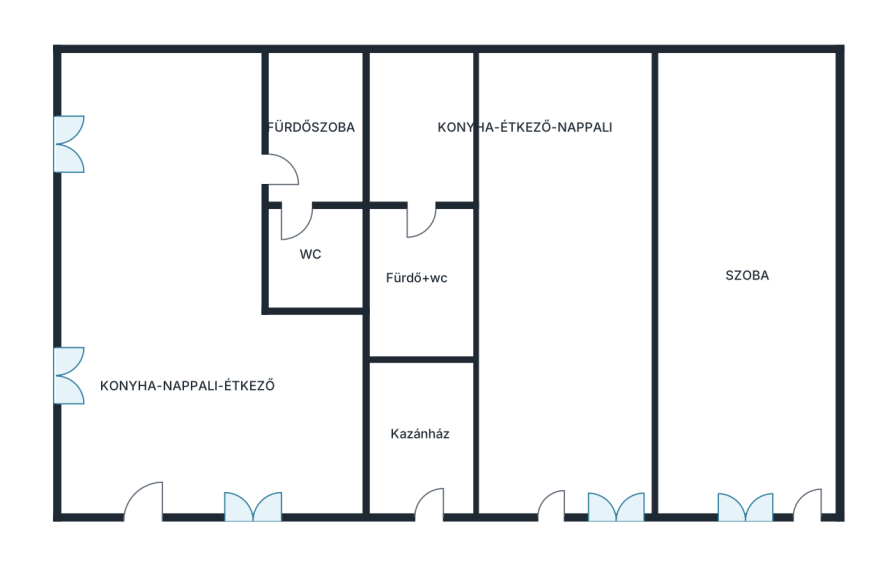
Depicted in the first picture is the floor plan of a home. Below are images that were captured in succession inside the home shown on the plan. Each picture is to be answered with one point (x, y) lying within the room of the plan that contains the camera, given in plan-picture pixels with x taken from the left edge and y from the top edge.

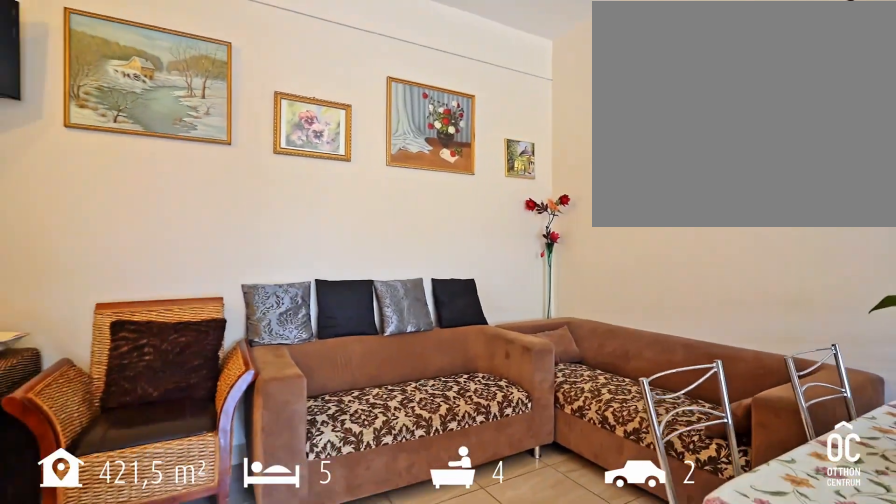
(558, 295)
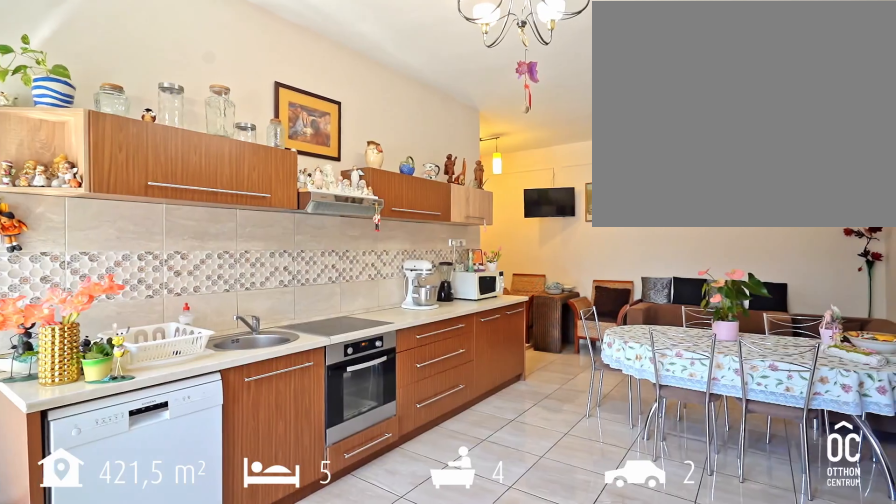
(558, 295)
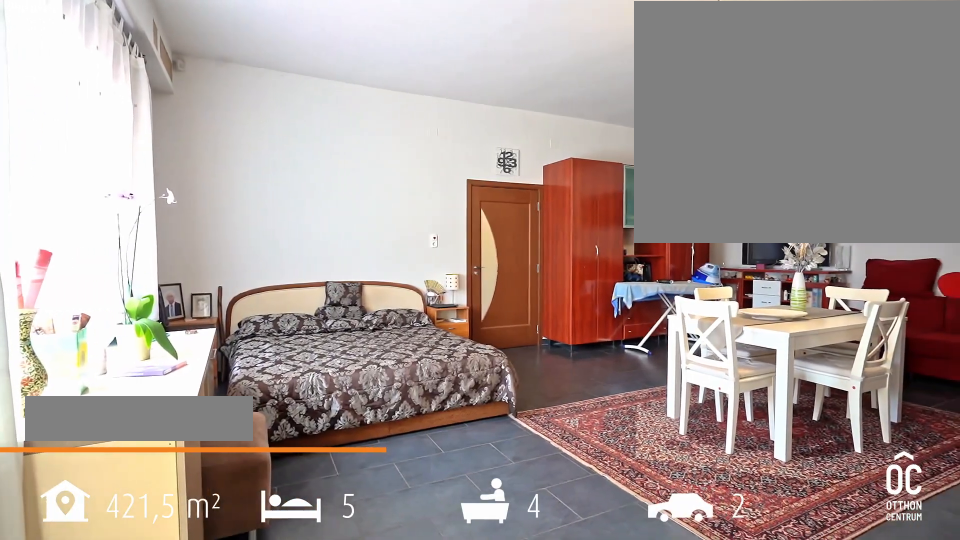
(742, 276)
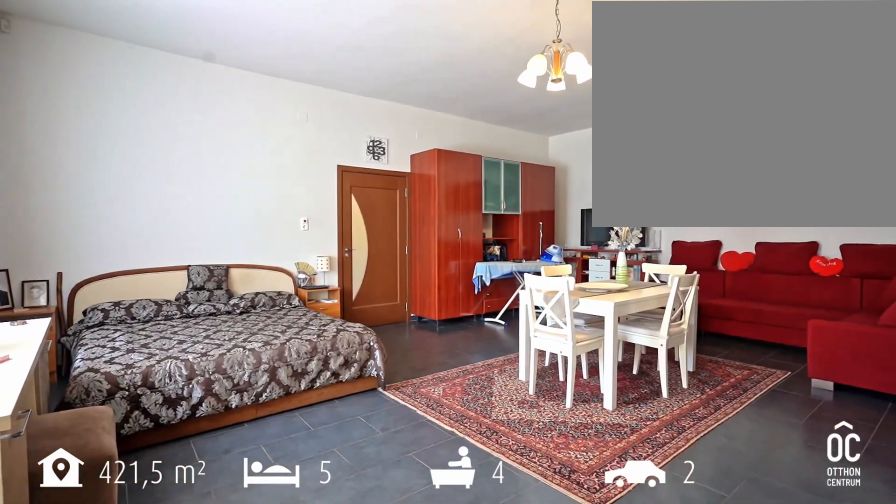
(742, 276)
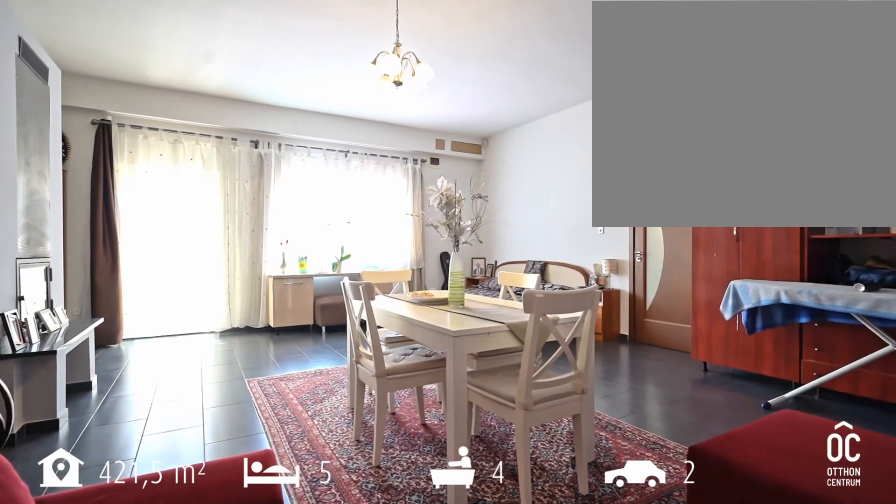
(742, 276)
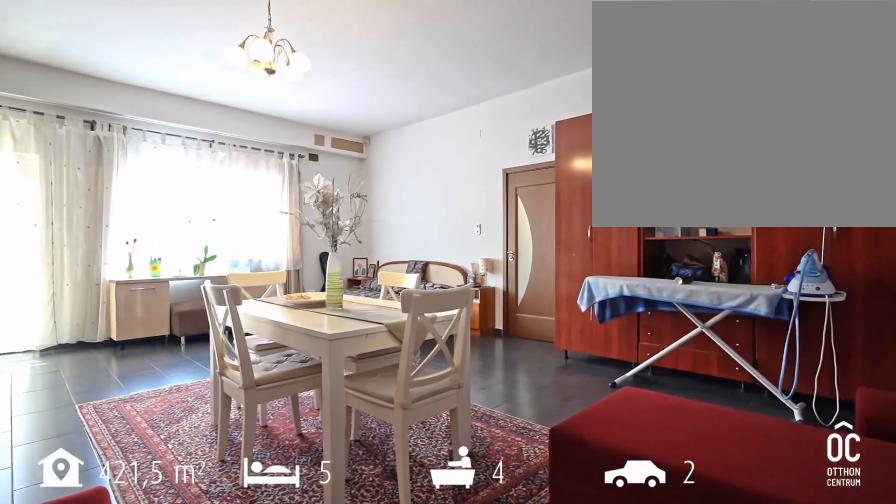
(742, 276)
